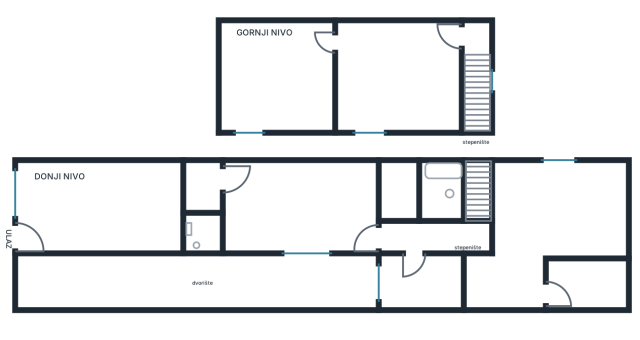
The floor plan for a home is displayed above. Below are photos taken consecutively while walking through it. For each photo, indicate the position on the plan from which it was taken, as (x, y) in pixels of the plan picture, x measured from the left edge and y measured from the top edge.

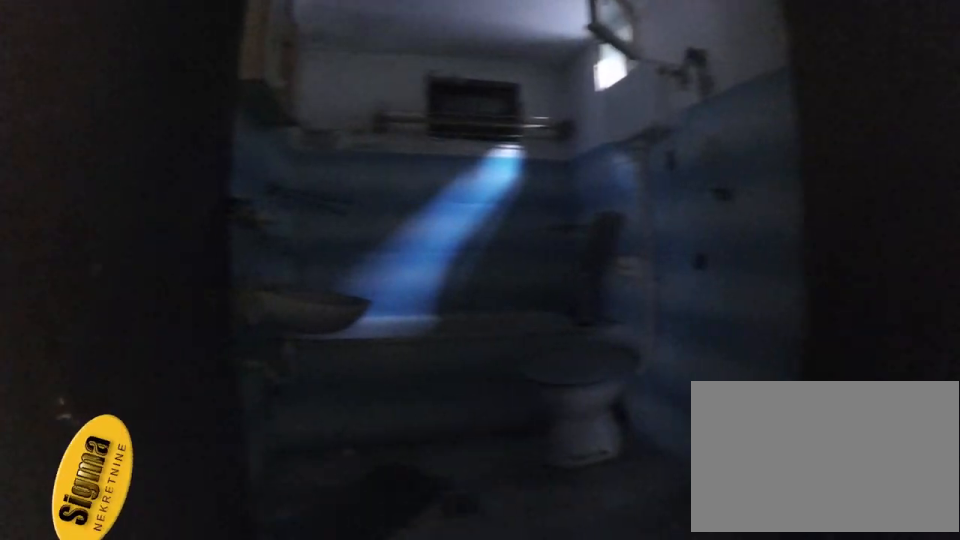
(443, 245)
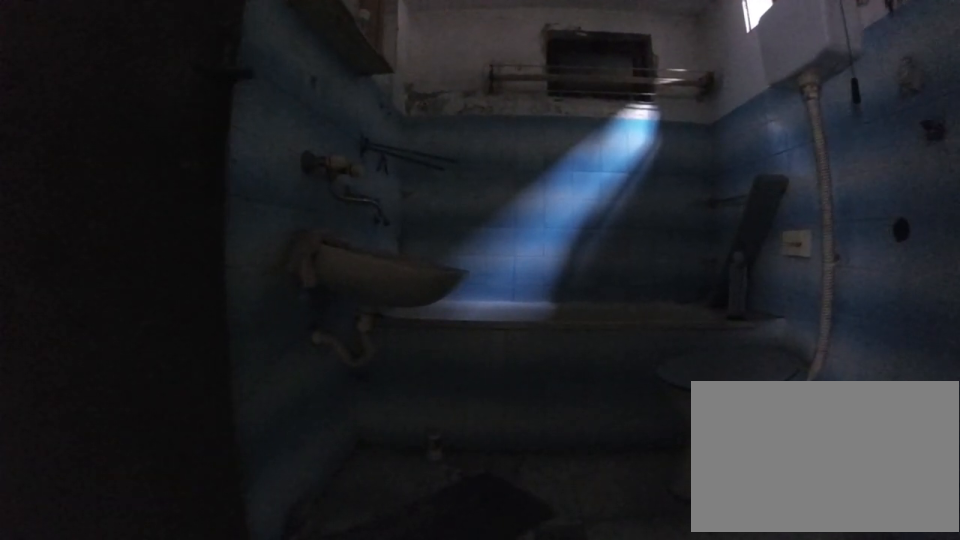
(449, 229)
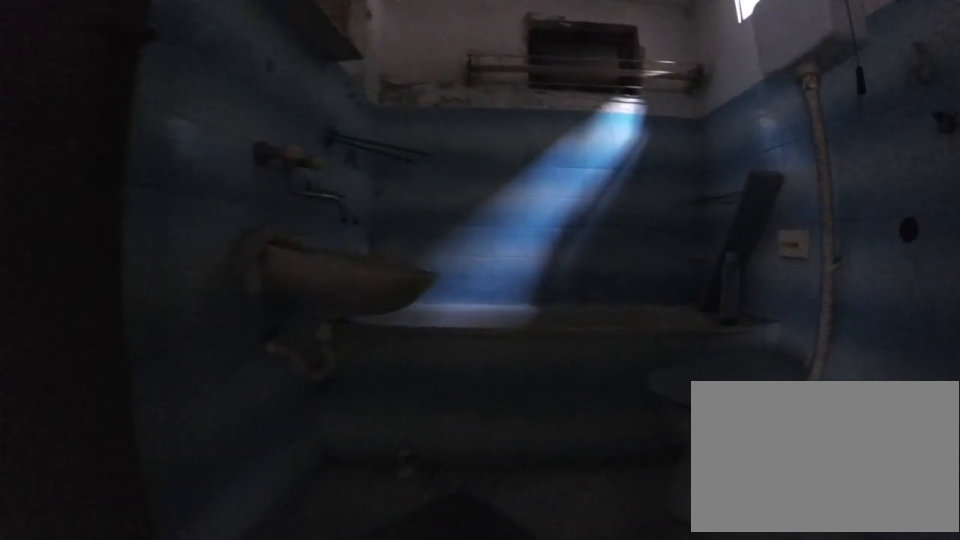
(449, 226)
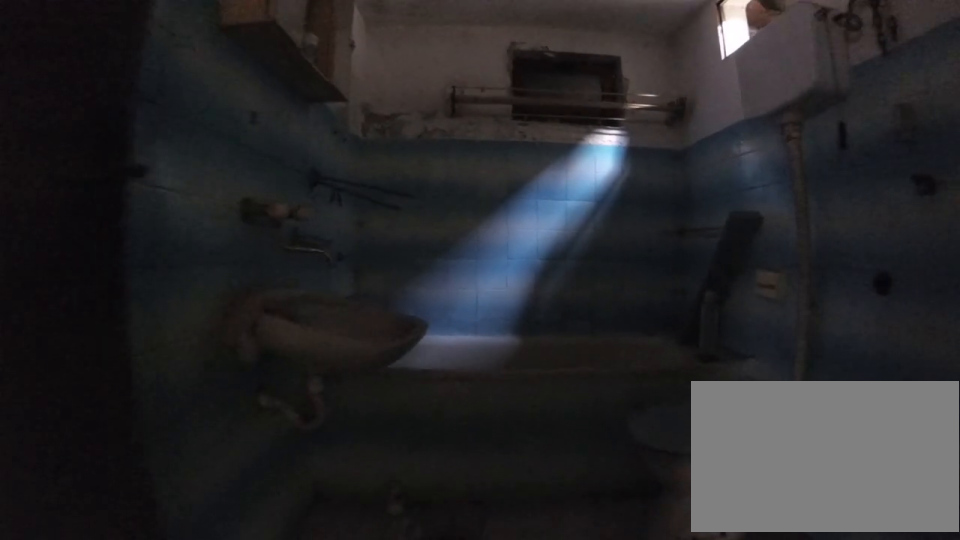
(445, 221)
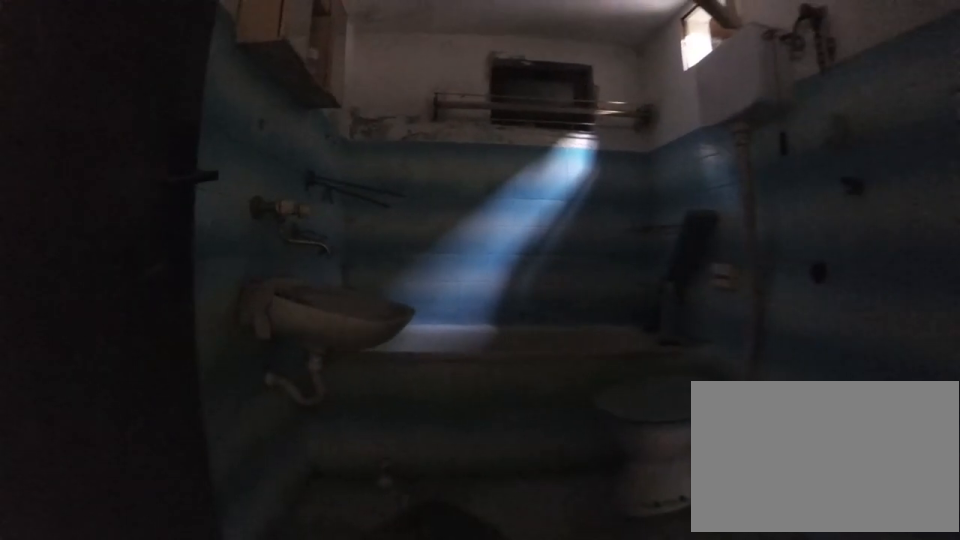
(443, 225)
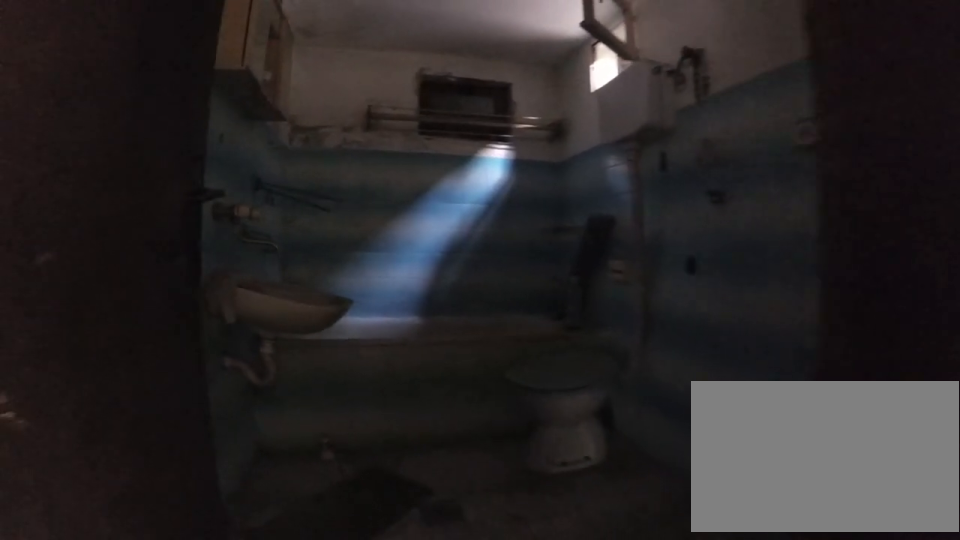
(438, 231)
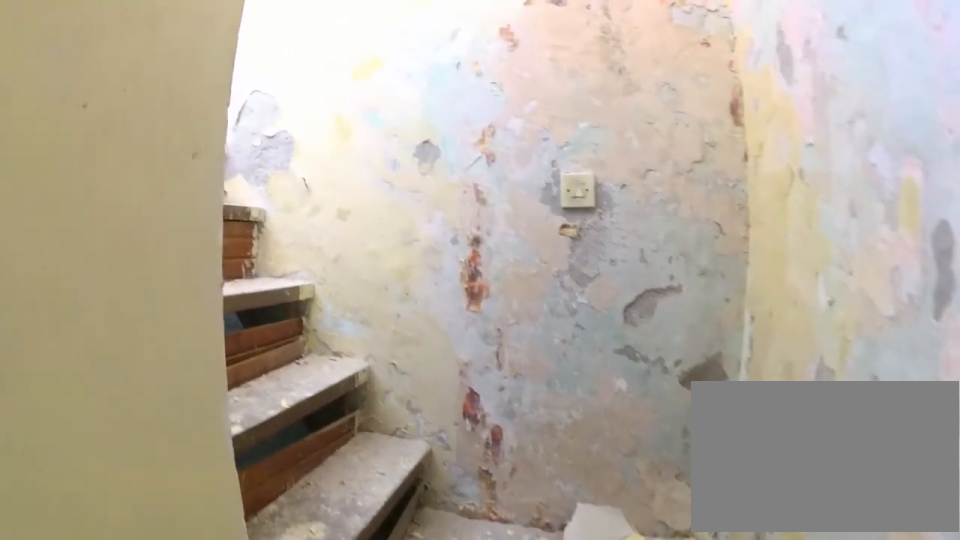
(461, 258)
